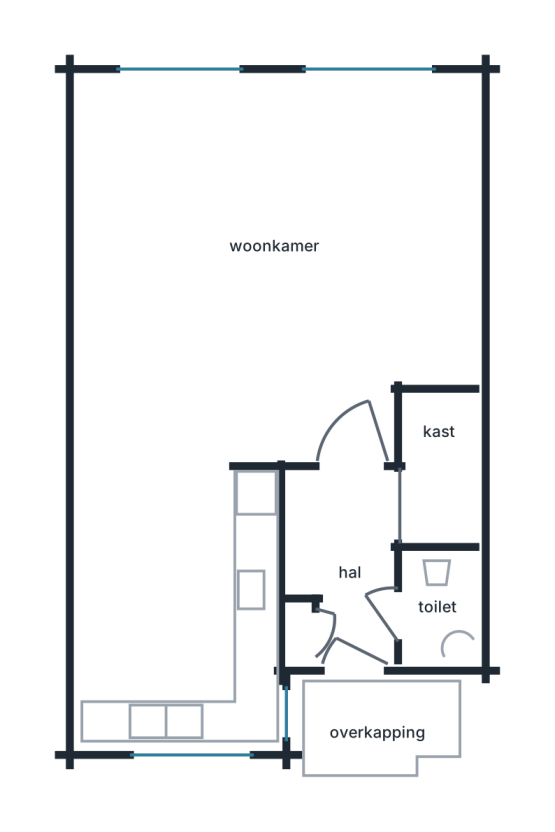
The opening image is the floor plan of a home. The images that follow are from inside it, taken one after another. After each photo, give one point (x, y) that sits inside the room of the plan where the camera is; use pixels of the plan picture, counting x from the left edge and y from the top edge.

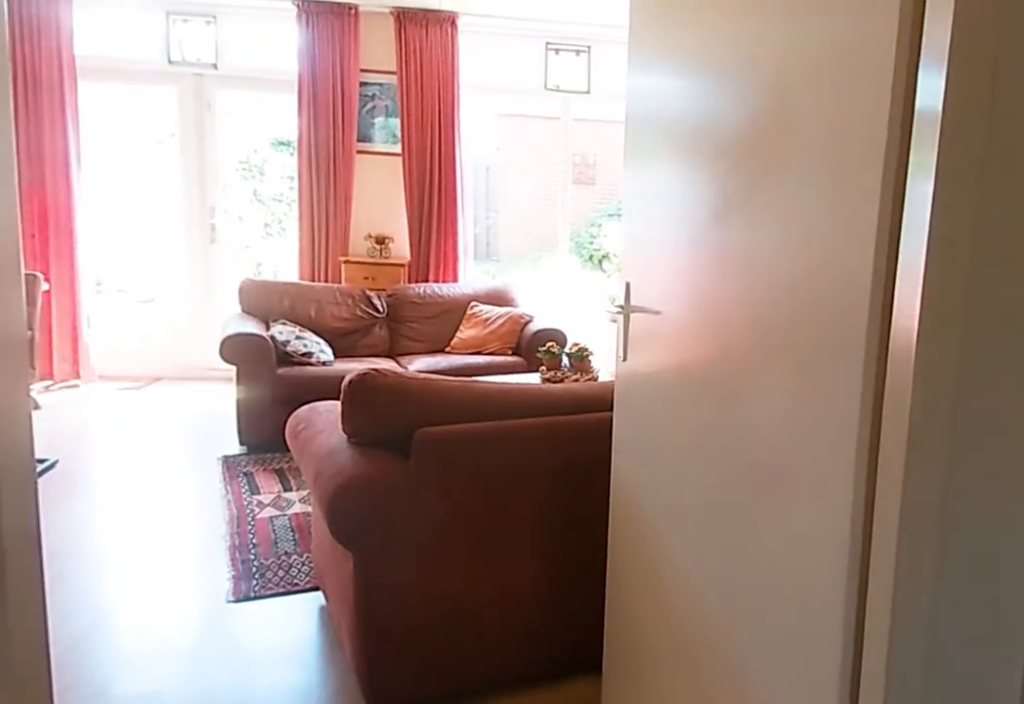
(345, 554)
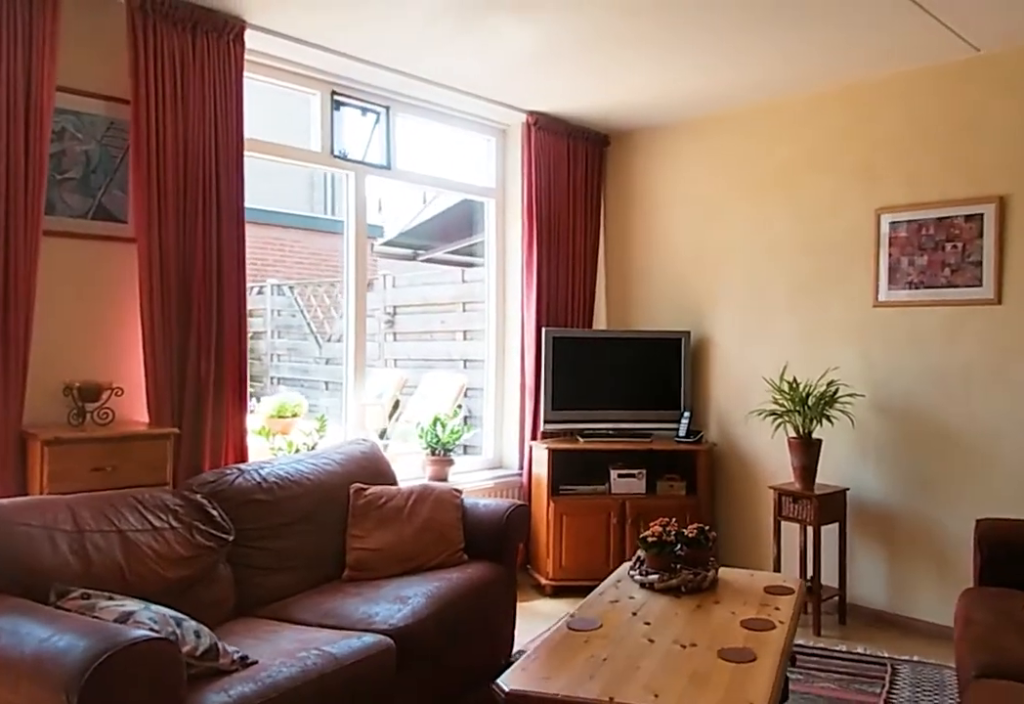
(336, 278)
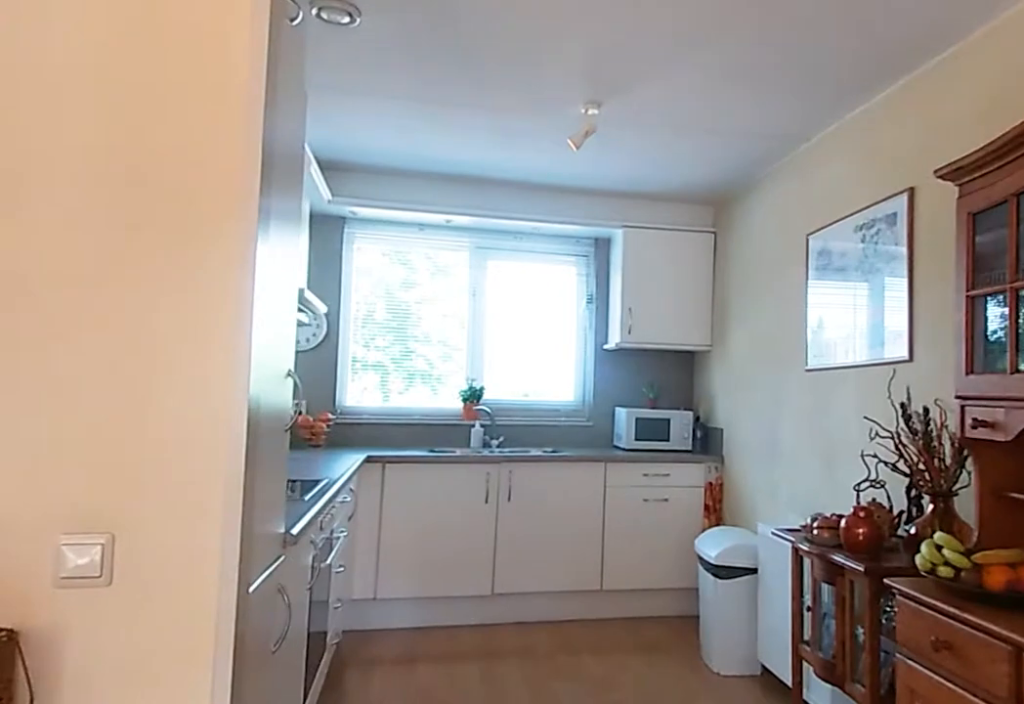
(338, 278)
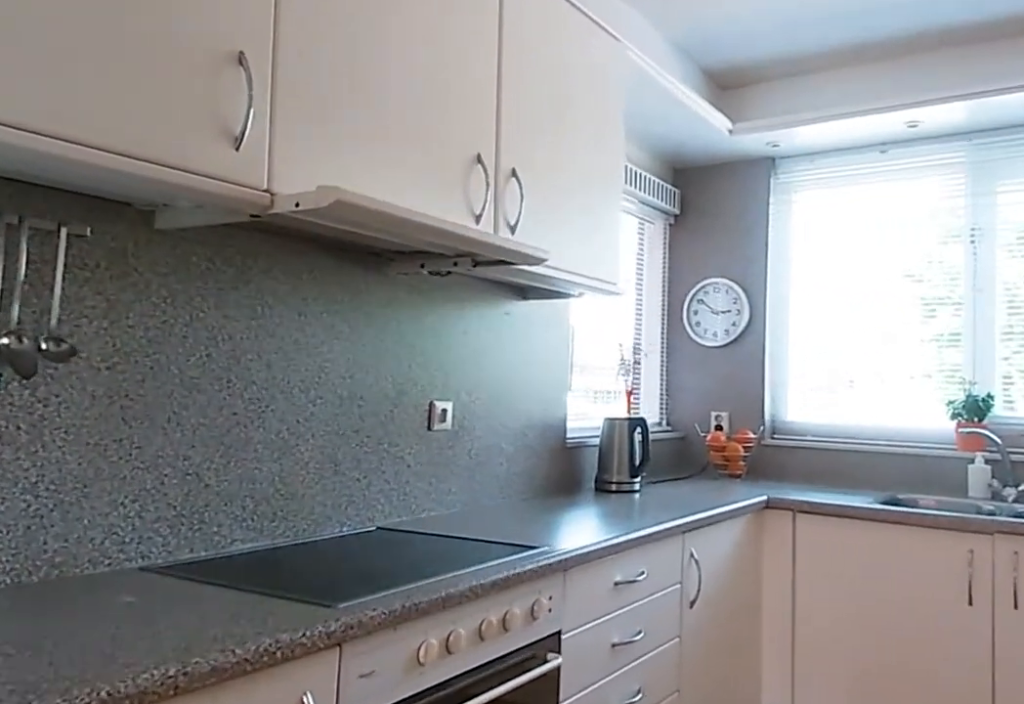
(179, 602)
